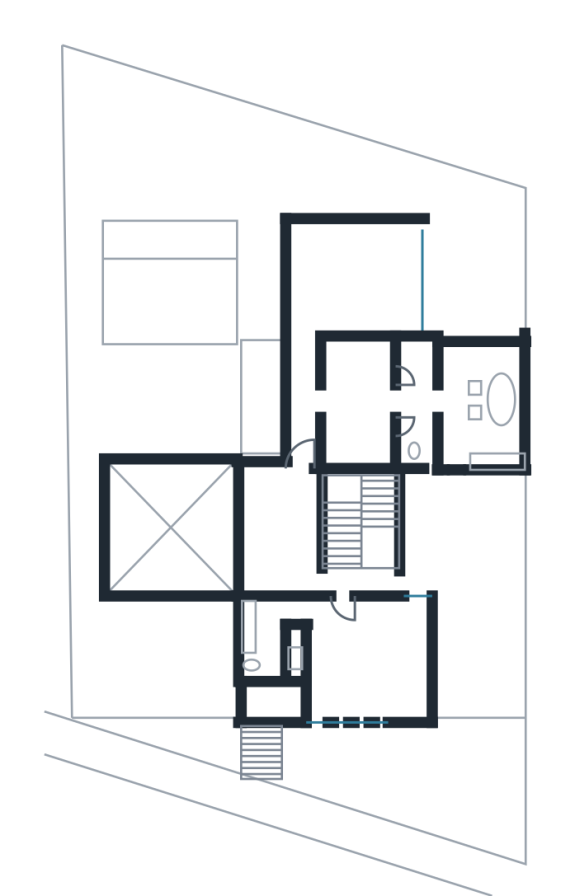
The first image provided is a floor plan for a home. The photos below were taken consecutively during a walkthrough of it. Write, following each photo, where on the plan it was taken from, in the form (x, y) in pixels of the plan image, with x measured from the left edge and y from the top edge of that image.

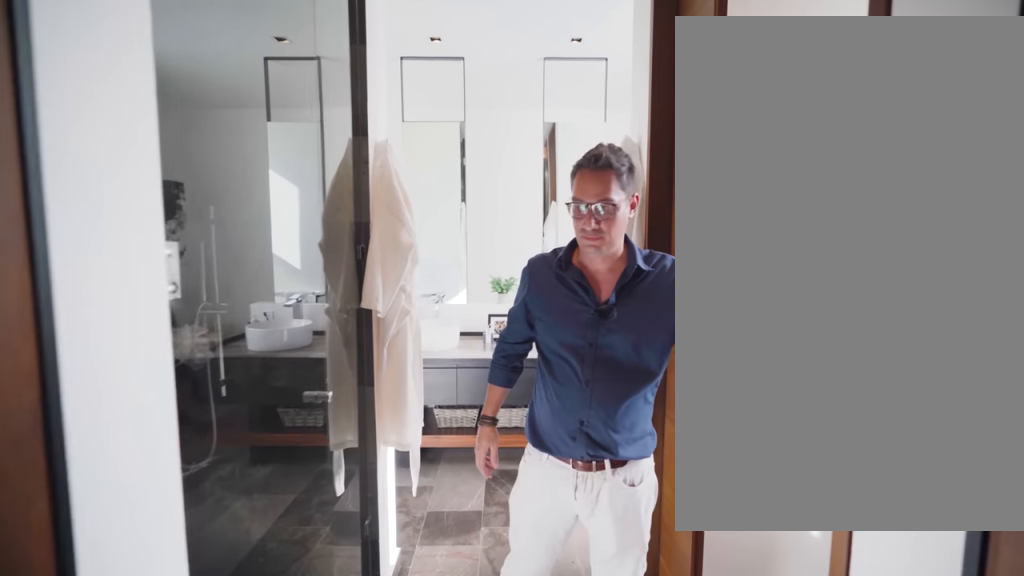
(368, 409)
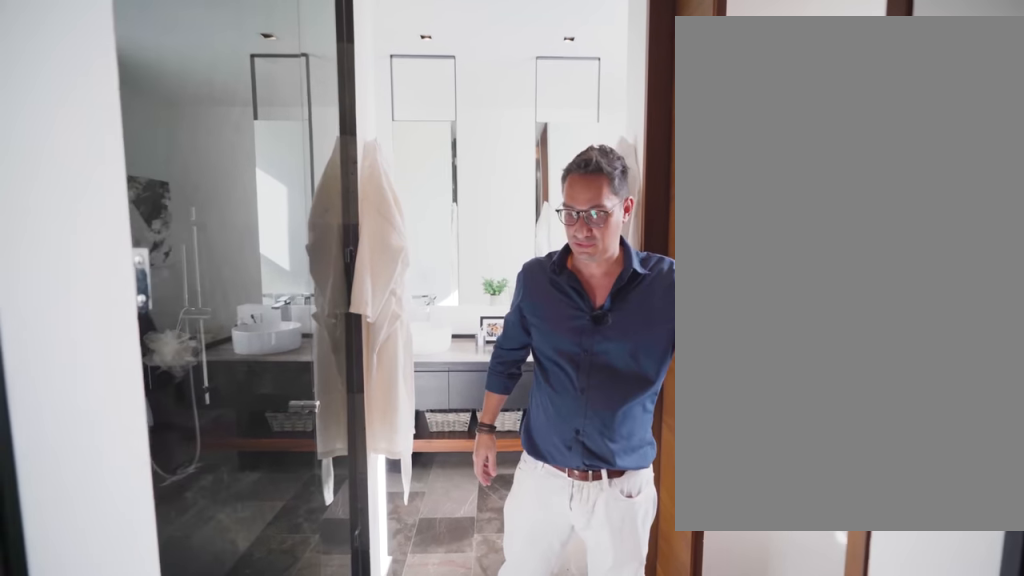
(372, 407)
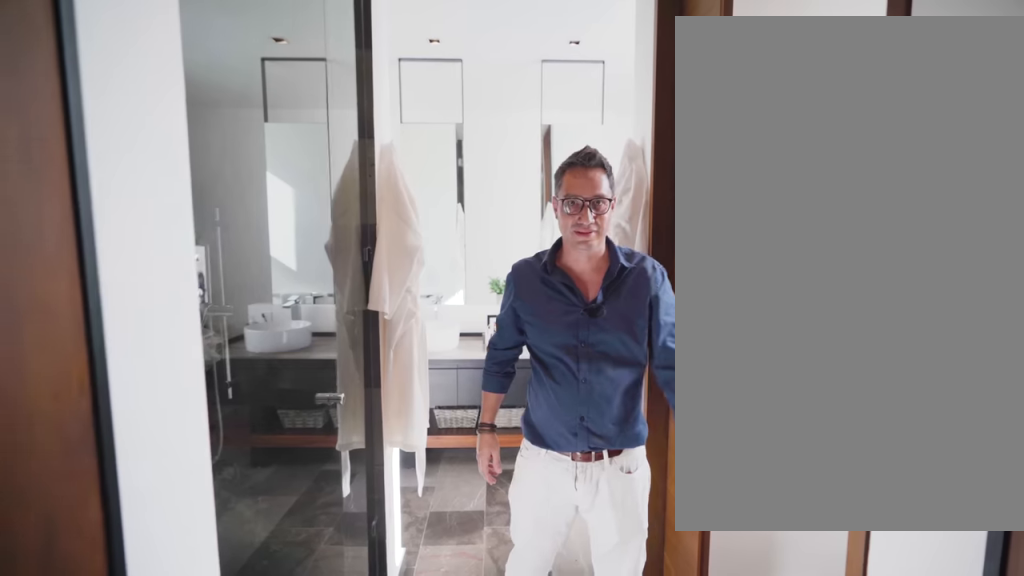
(380, 405)
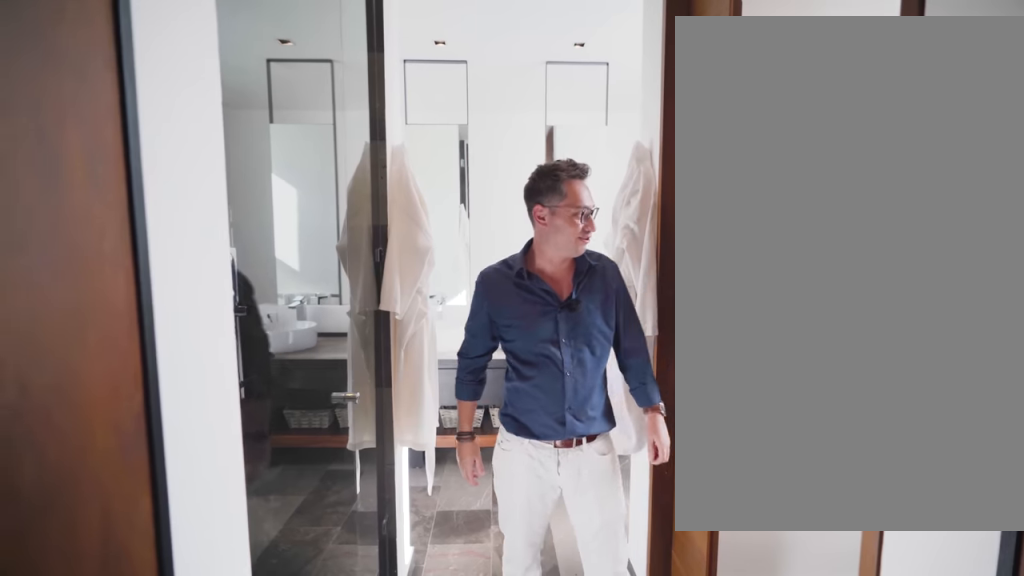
(383, 402)
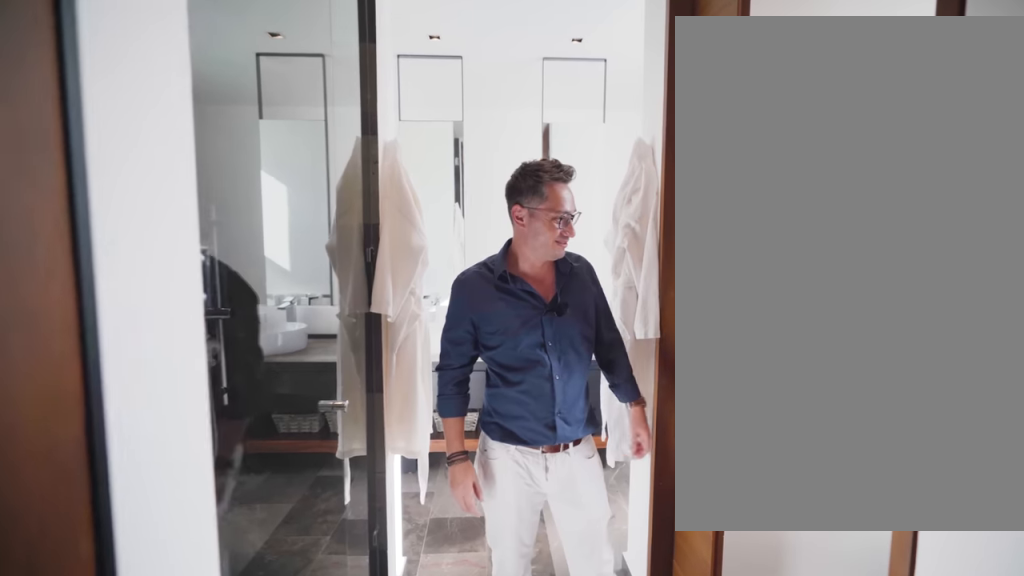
(383, 402)
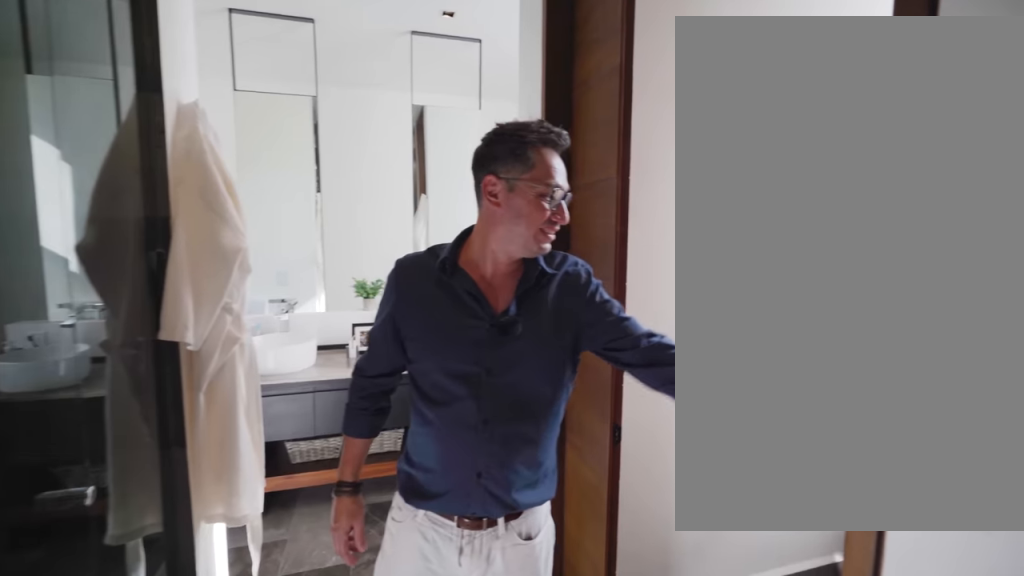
(384, 403)
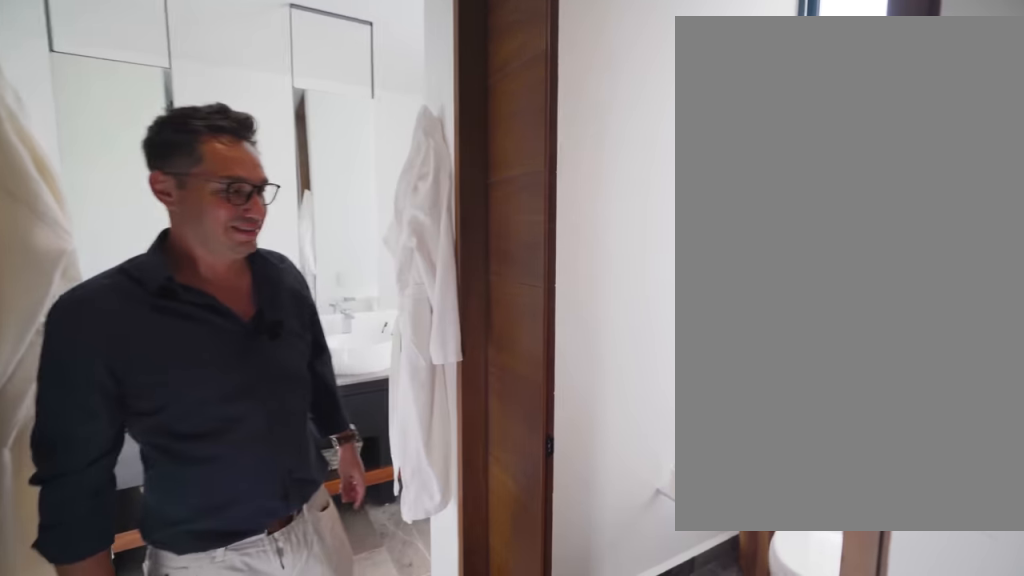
(384, 403)
